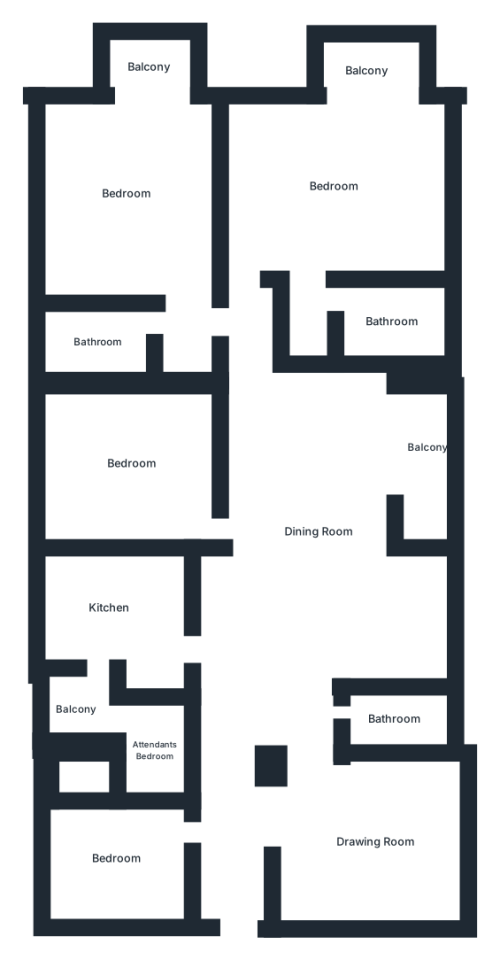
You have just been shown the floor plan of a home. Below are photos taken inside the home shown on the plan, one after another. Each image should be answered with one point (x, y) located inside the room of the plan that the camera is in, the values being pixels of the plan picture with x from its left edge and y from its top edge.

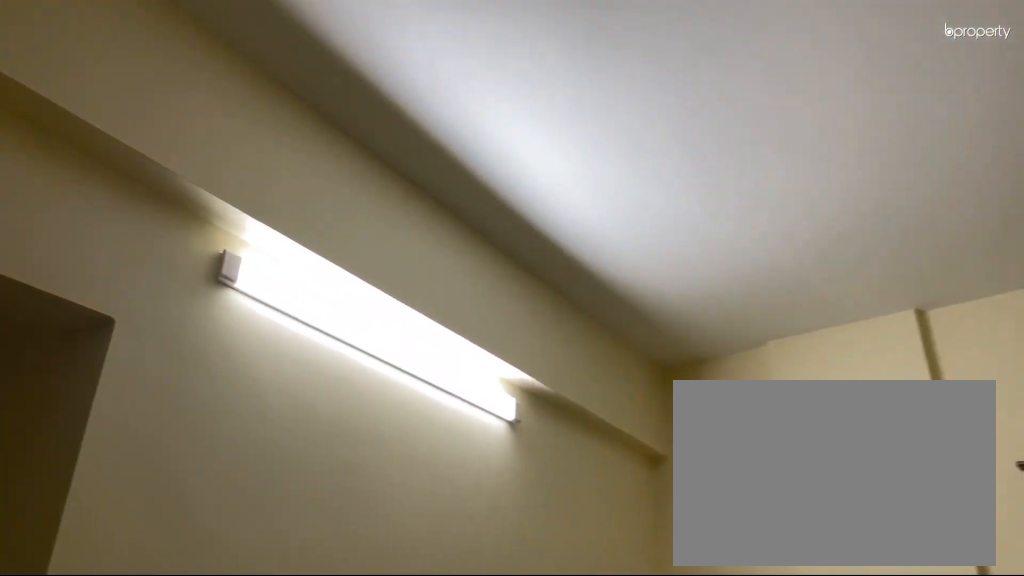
(372, 839)
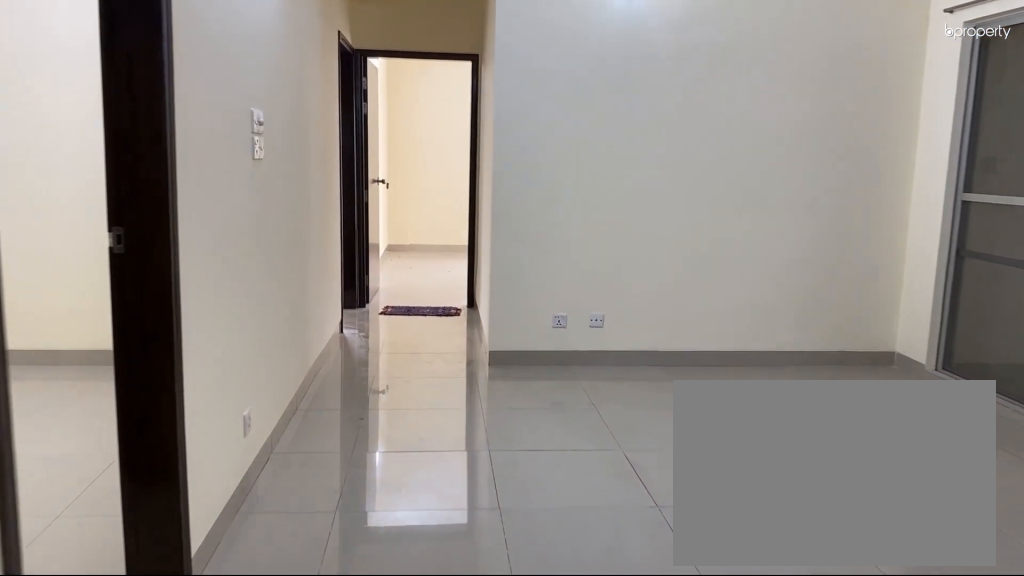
(316, 533)
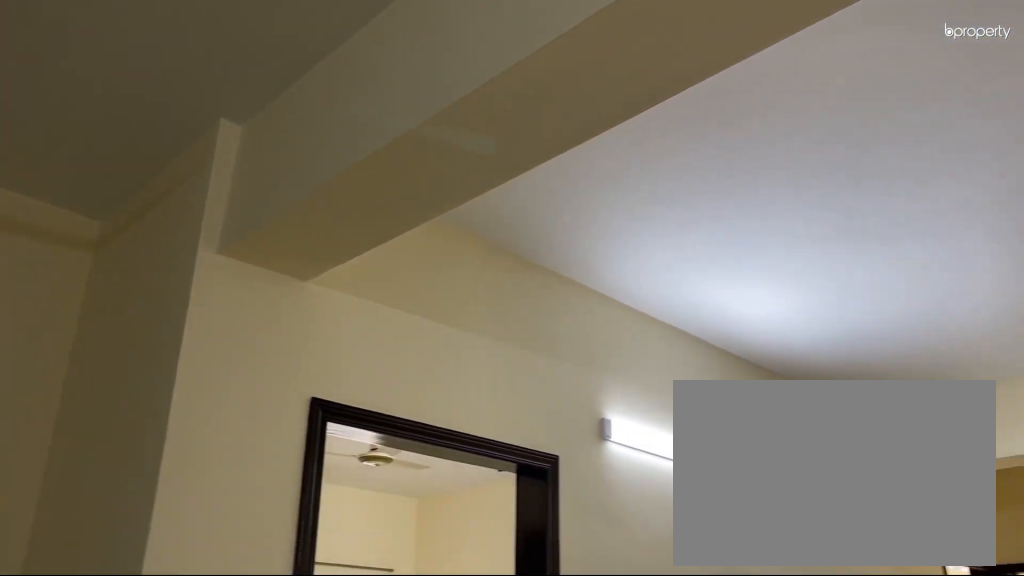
(316, 533)
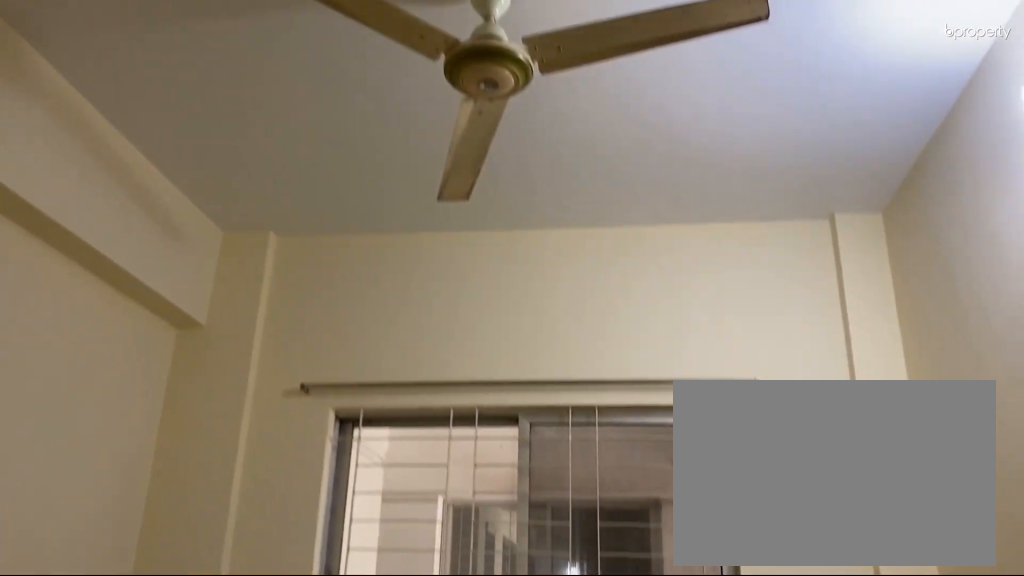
(115, 856)
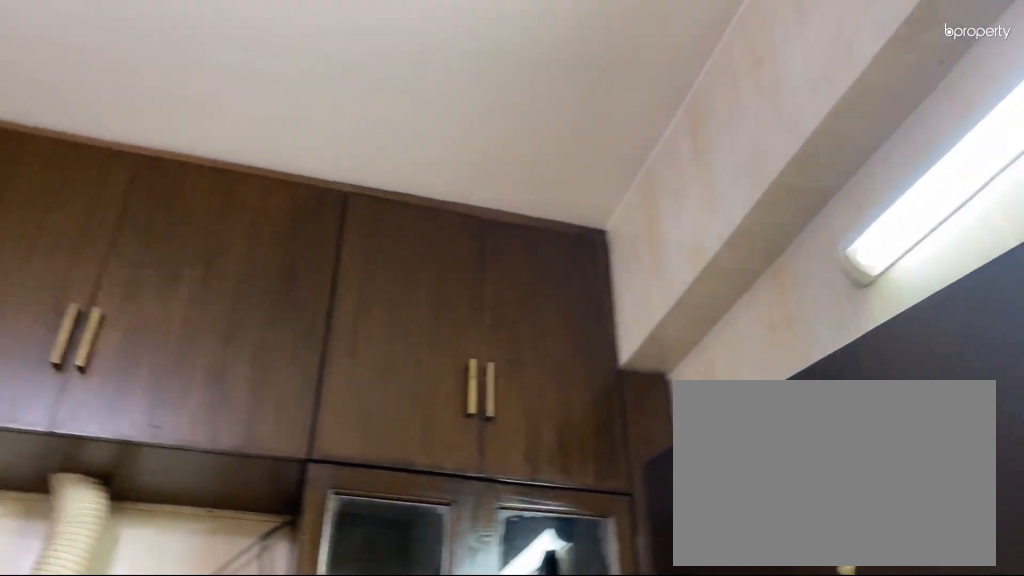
(111, 606)
